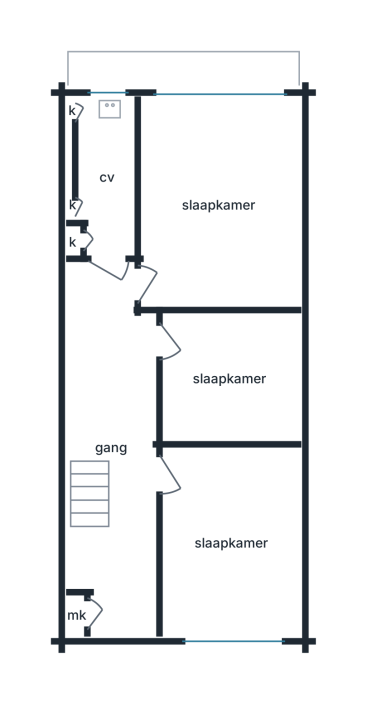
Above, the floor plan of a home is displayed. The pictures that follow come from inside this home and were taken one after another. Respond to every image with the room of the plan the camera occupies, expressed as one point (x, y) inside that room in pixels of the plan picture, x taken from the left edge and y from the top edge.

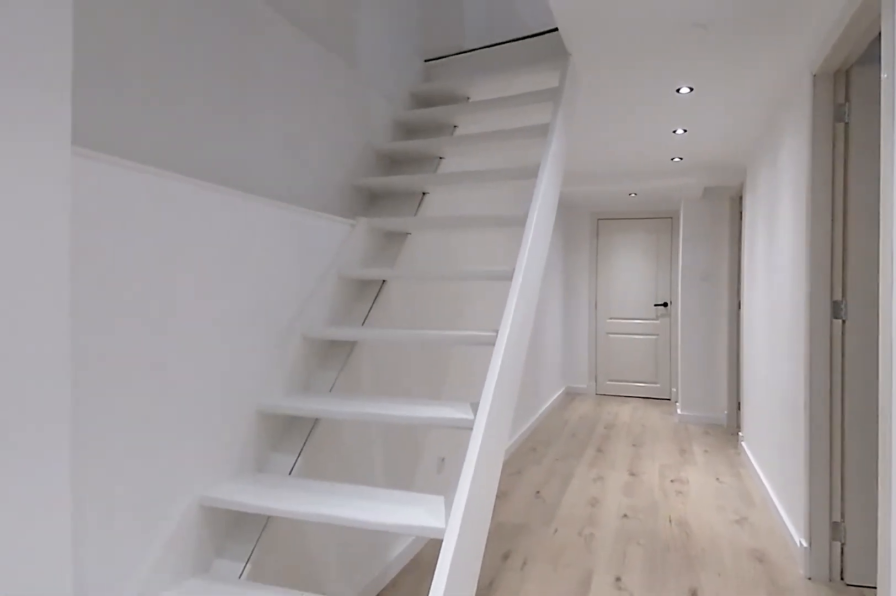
(113, 442)
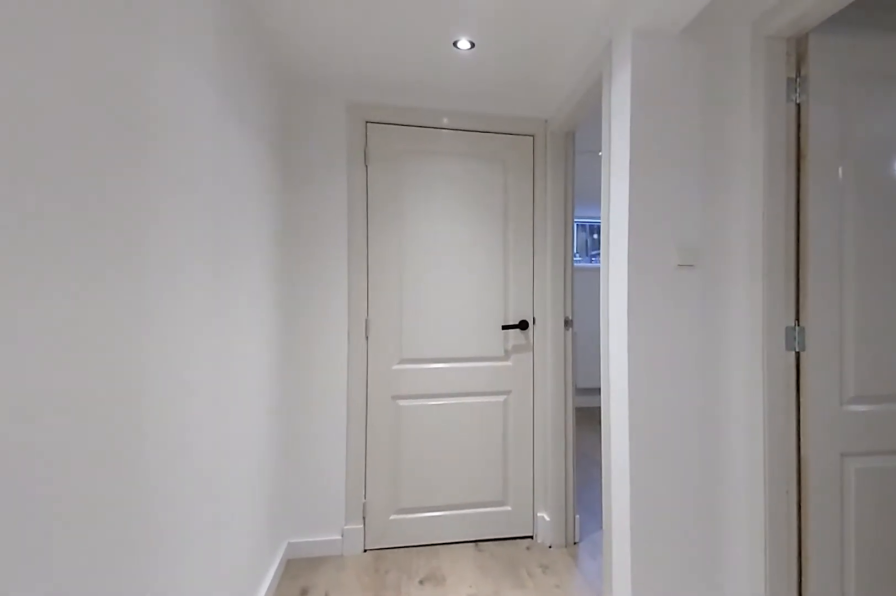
(113, 442)
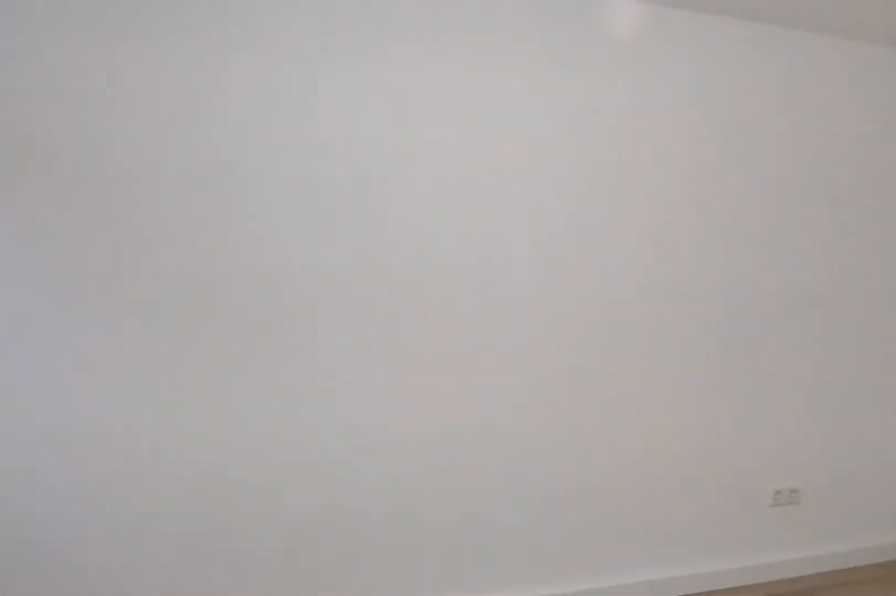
(179, 174)
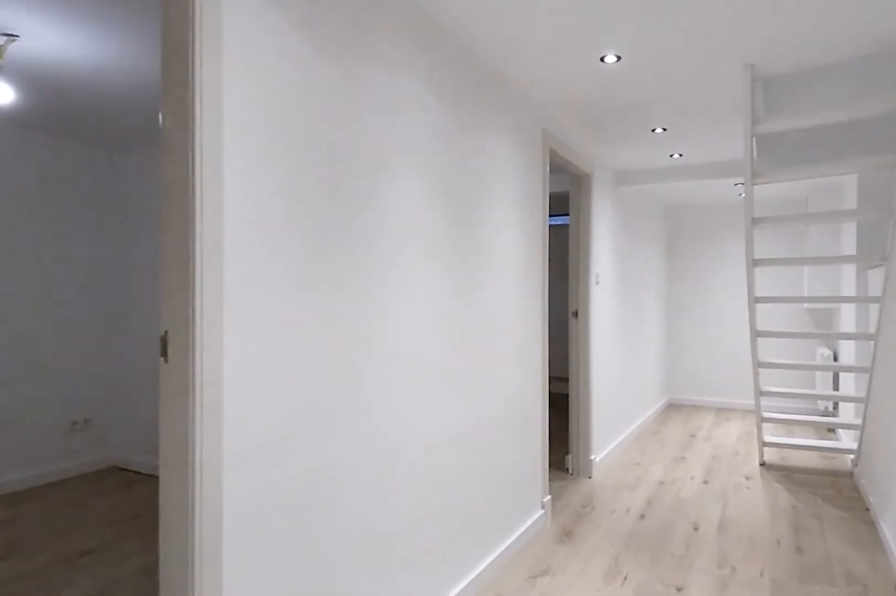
(113, 442)
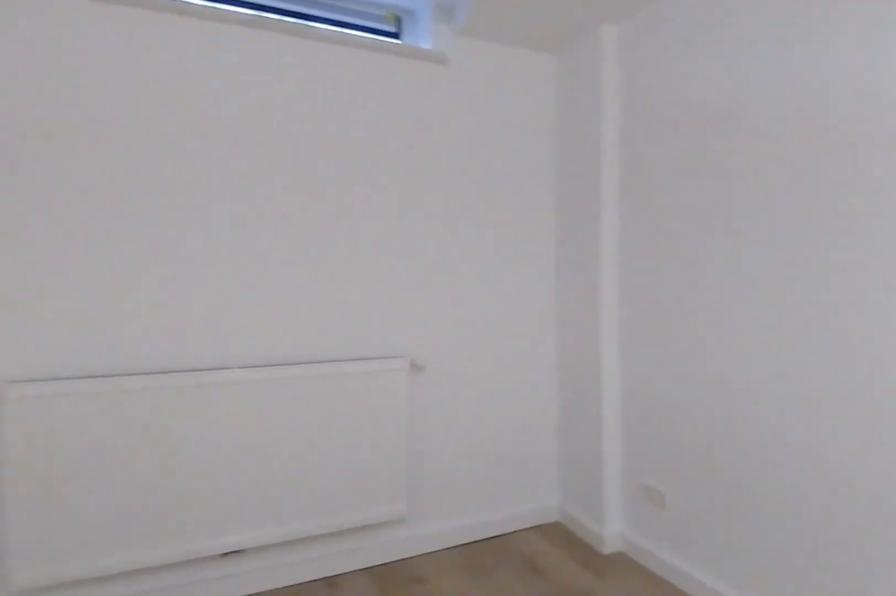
(228, 631)
